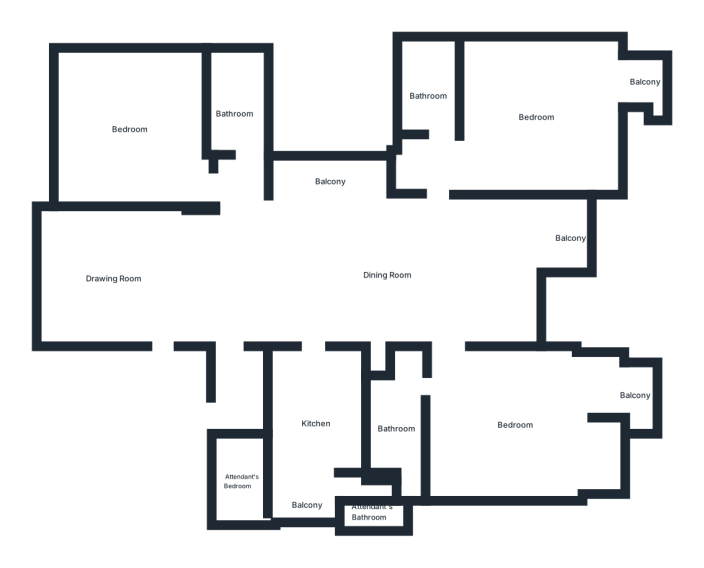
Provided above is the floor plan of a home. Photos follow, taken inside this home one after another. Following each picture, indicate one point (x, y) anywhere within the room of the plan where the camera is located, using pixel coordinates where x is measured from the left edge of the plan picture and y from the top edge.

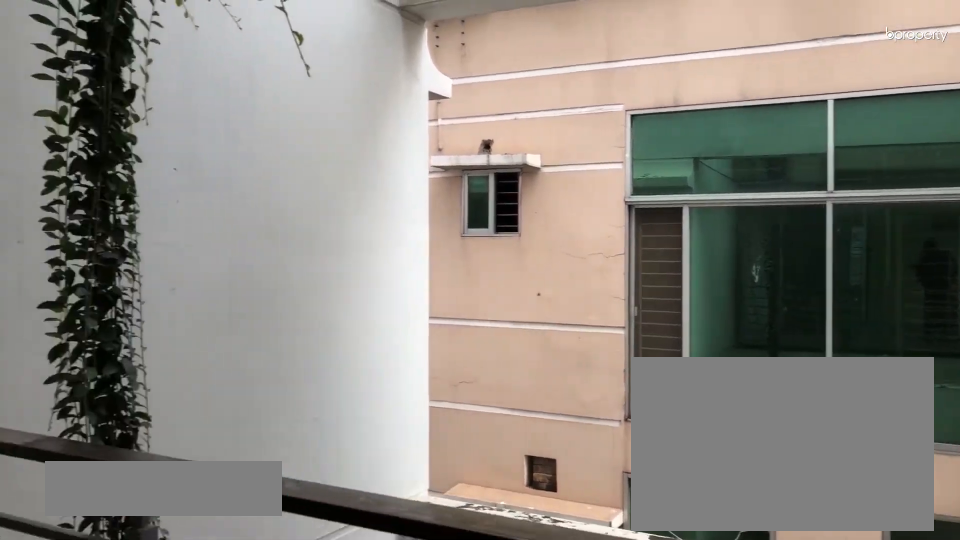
(325, 181)
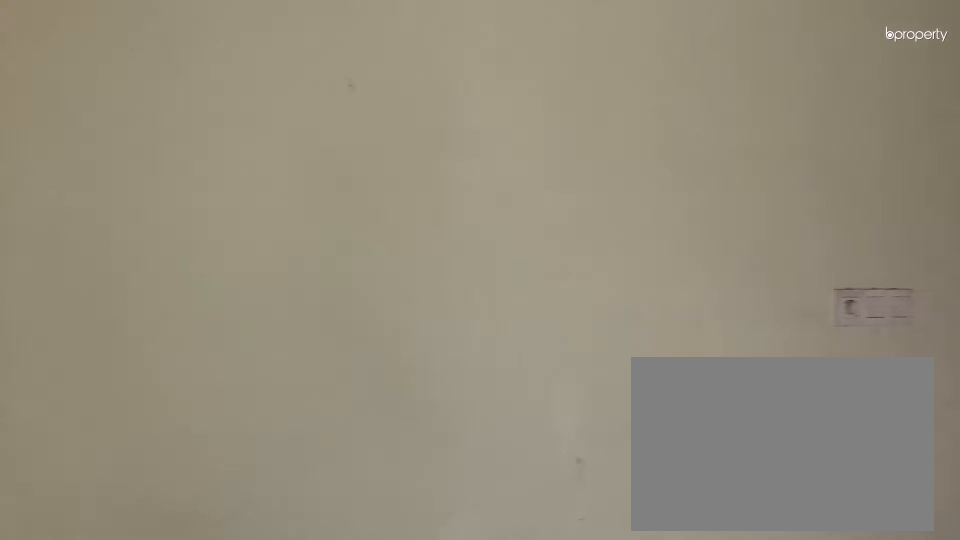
(537, 117)
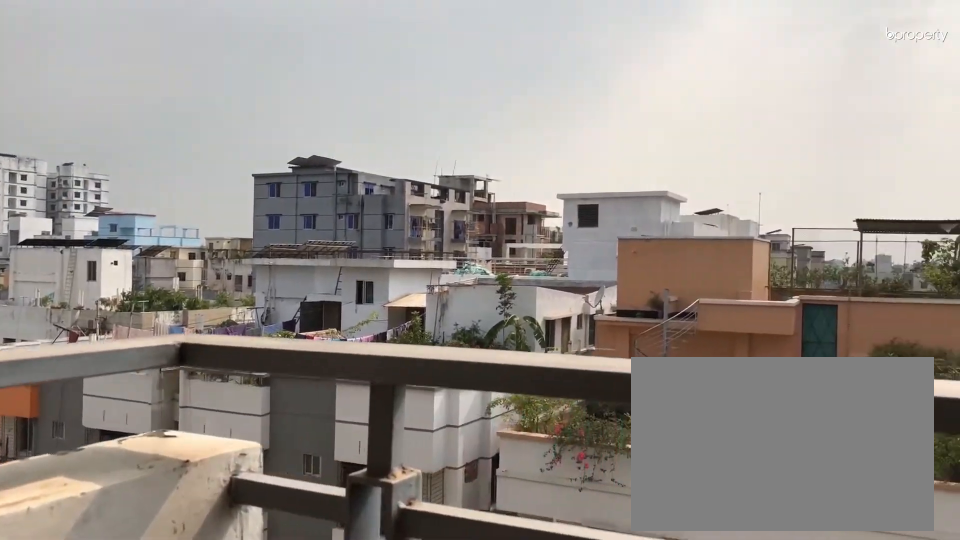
(647, 83)
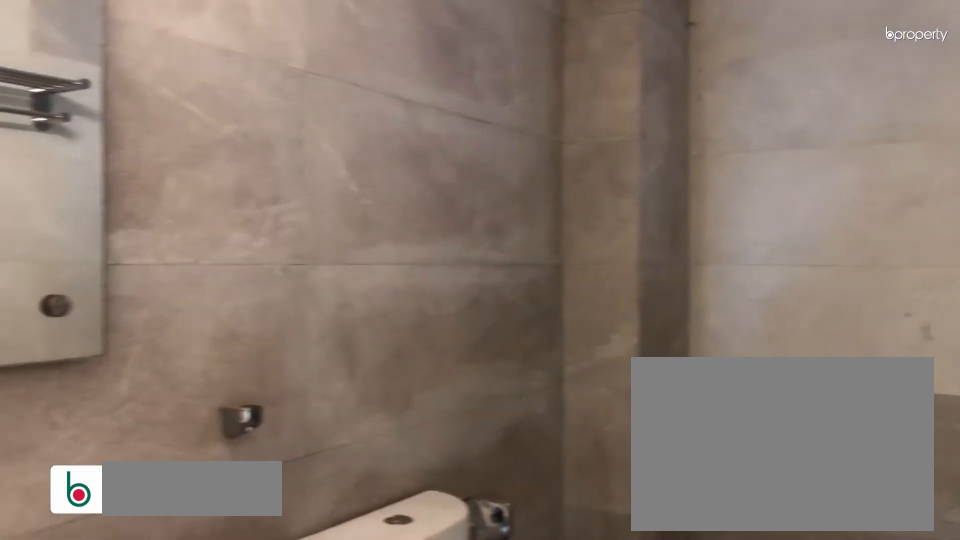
(427, 95)
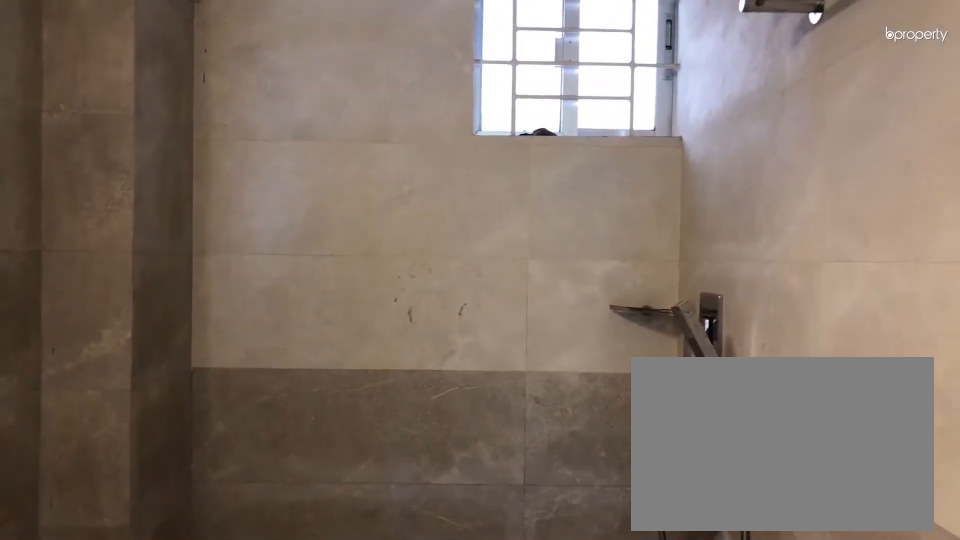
(427, 95)
